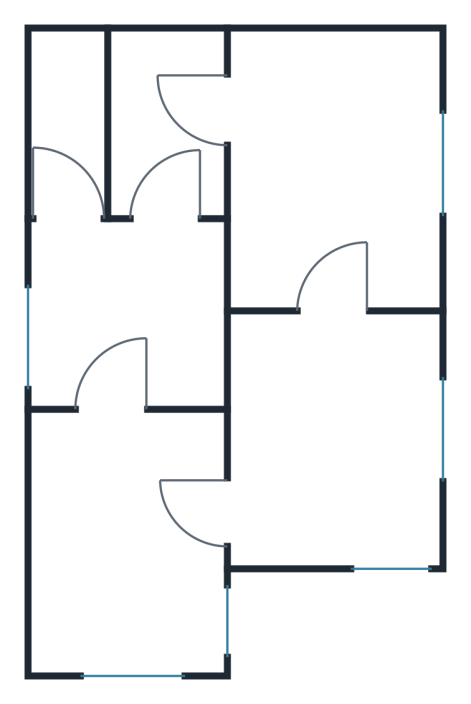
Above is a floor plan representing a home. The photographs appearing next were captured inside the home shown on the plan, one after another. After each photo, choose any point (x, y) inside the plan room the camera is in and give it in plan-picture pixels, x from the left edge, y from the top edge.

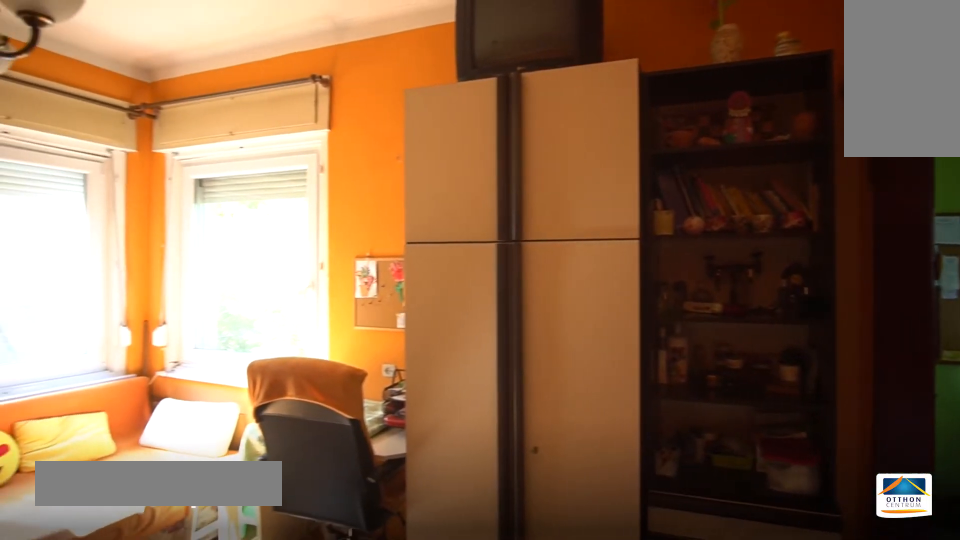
(341, 439)
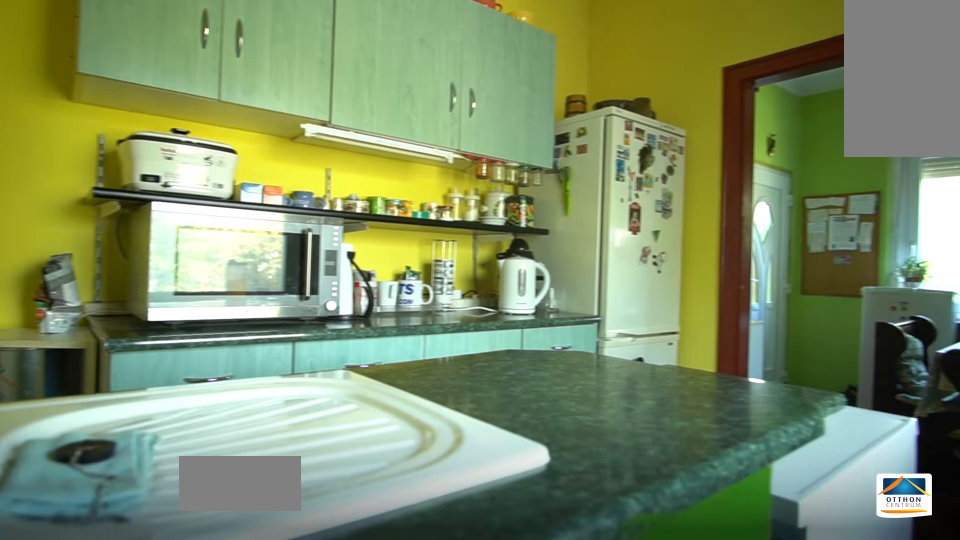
(128, 308)
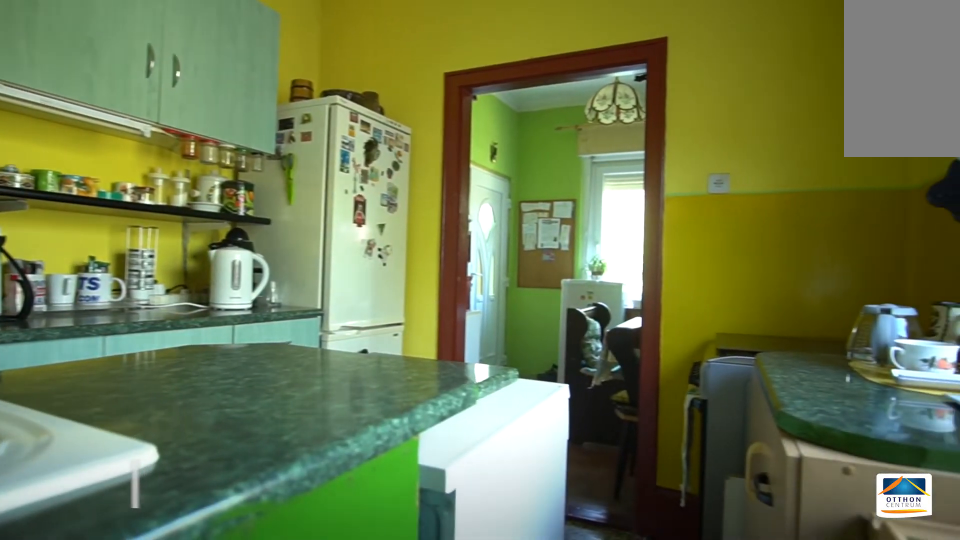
(128, 309)
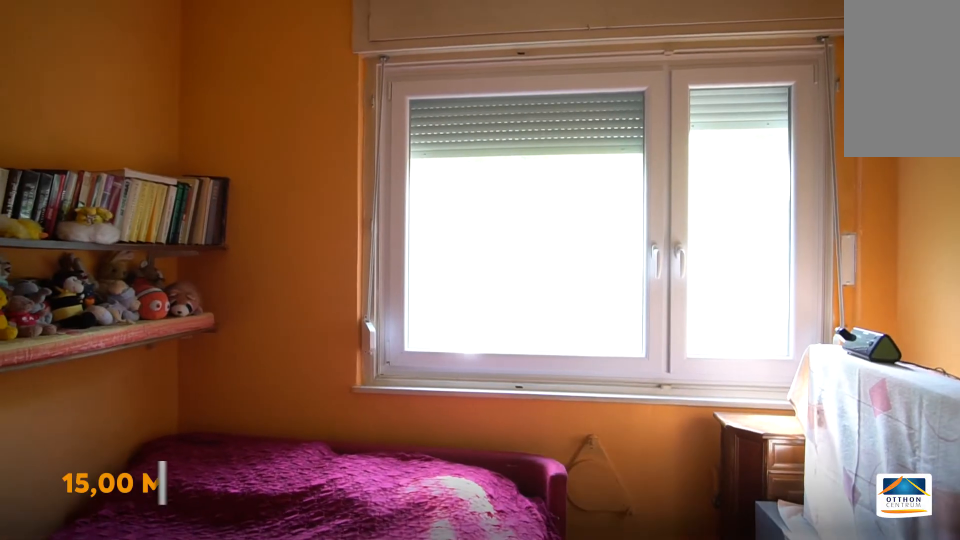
(339, 153)
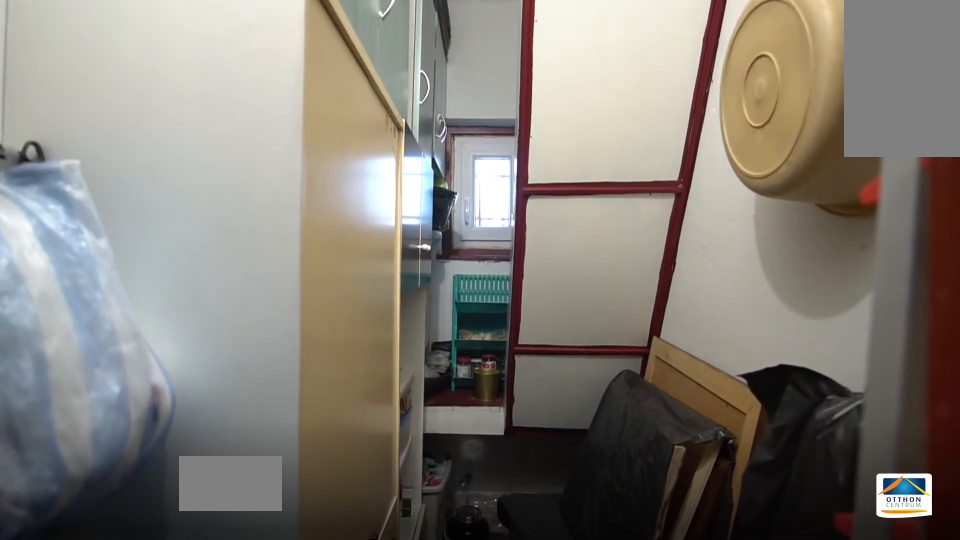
(76, 114)
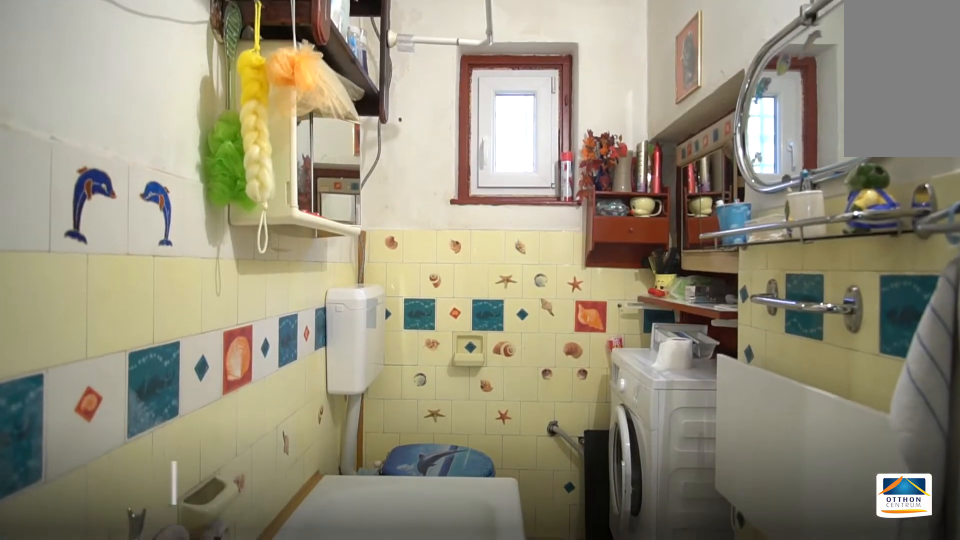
(172, 119)
